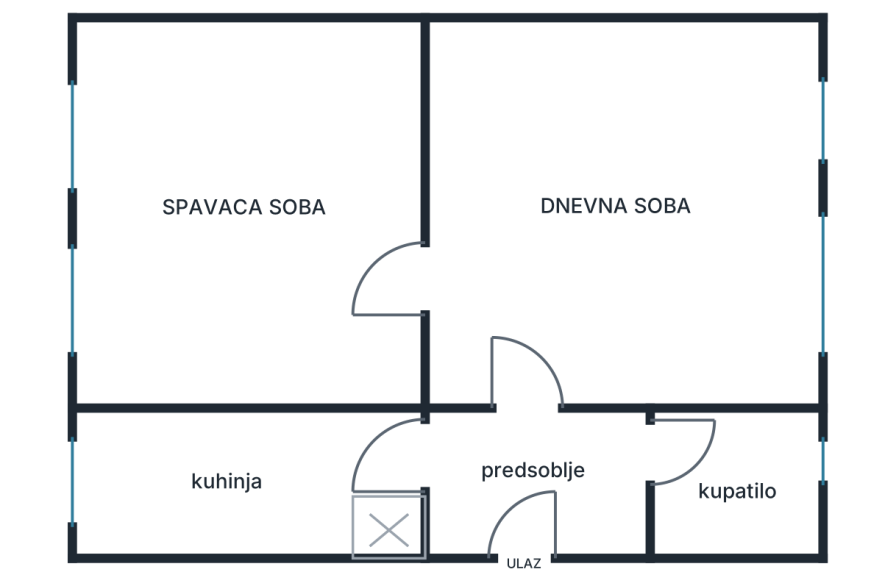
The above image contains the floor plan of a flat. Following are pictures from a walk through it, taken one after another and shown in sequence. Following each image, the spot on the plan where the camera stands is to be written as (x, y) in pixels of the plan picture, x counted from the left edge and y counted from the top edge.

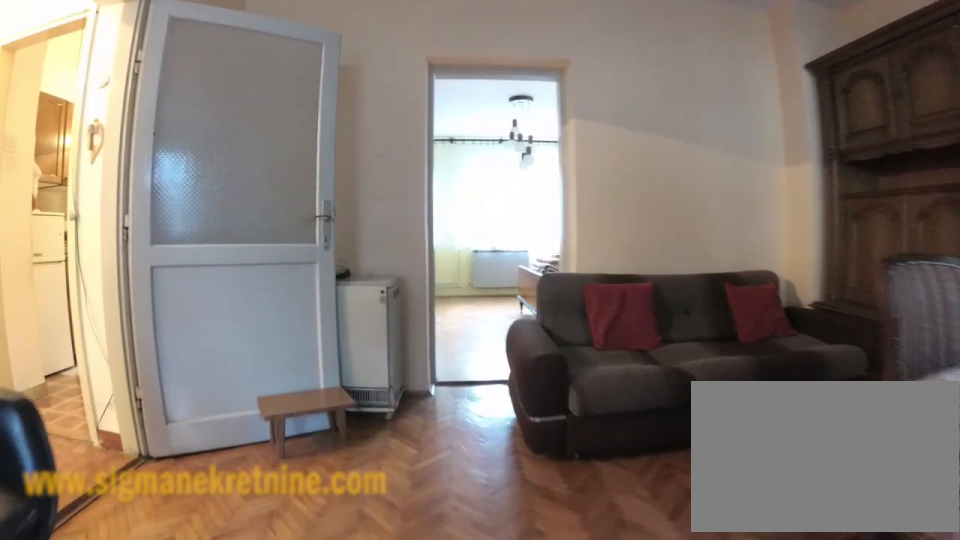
(697, 295)
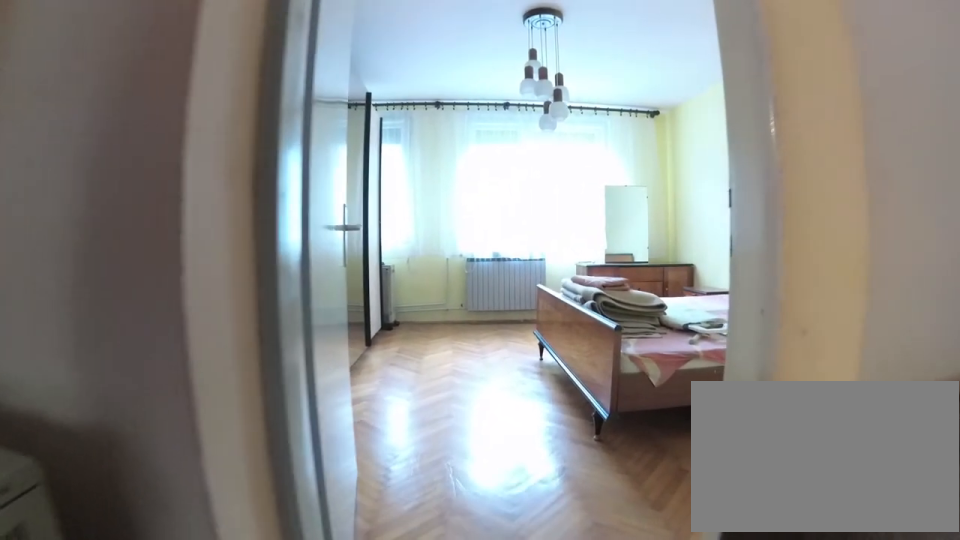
(524, 296)
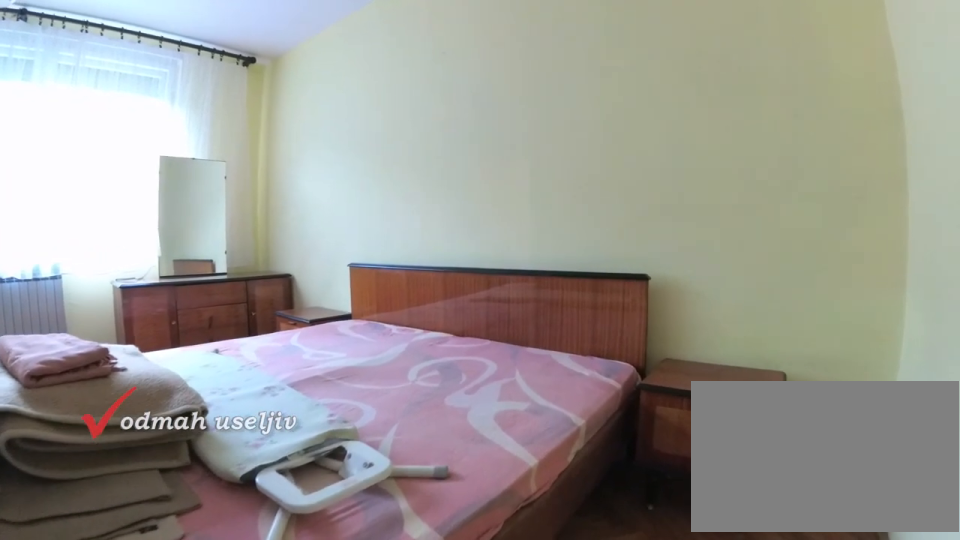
(383, 234)
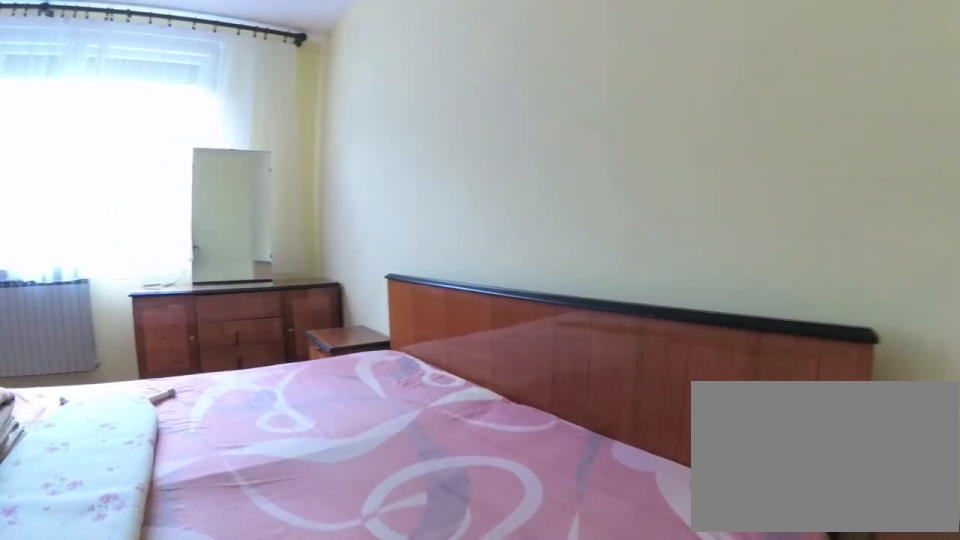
(369, 141)
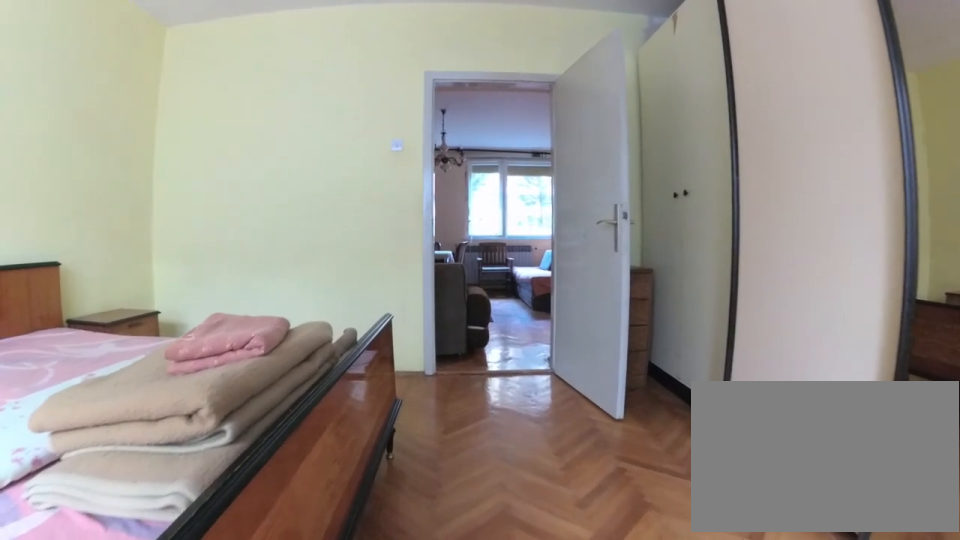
(219, 296)
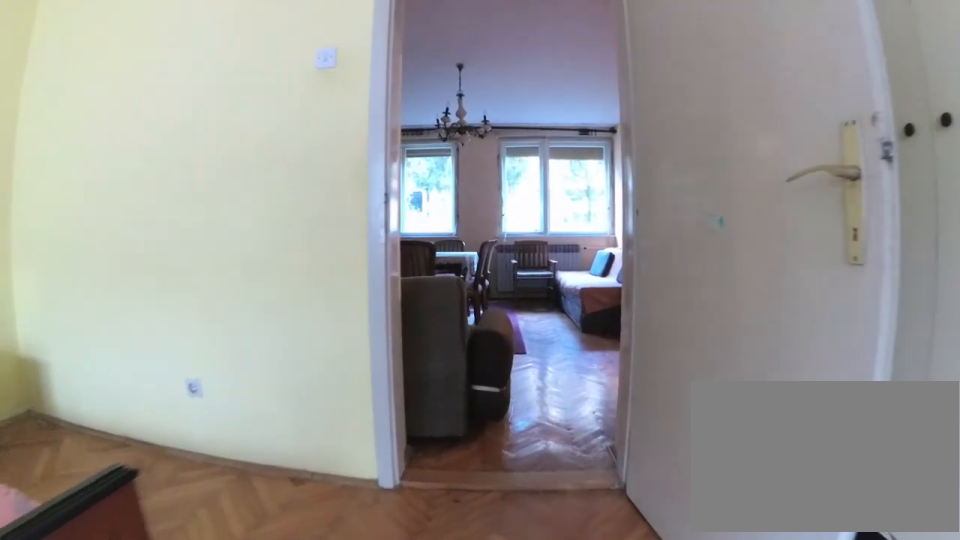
(312, 305)
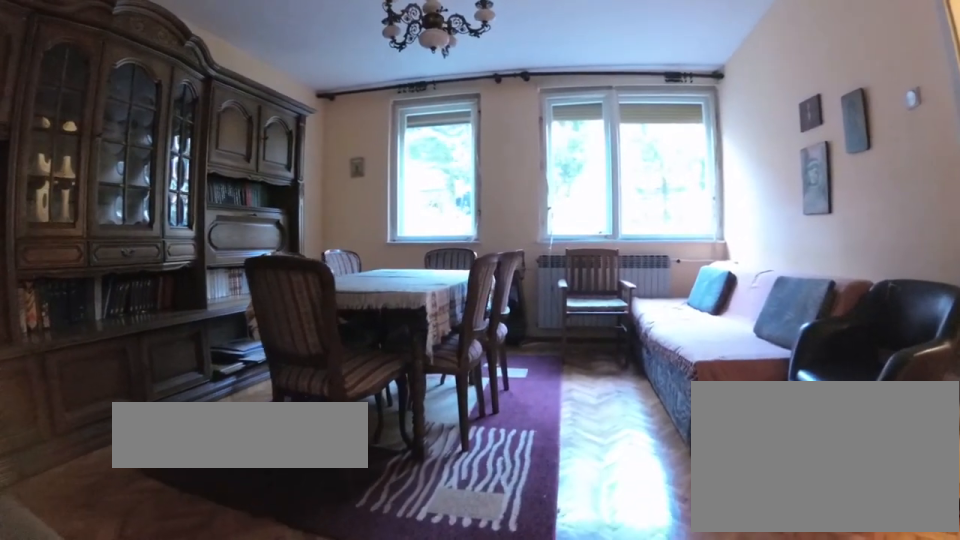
(477, 316)
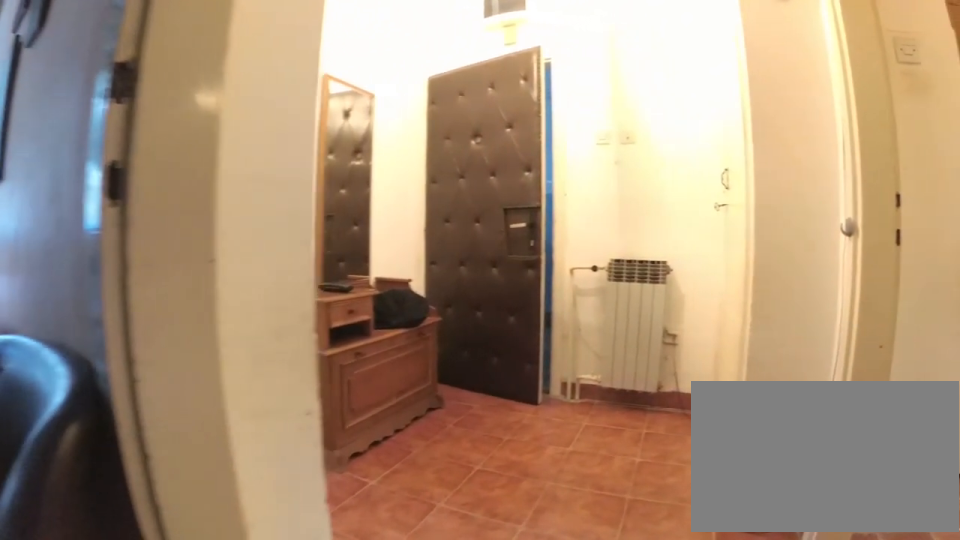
(529, 358)
